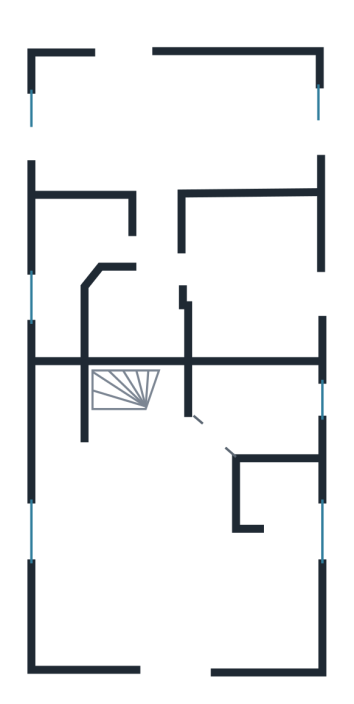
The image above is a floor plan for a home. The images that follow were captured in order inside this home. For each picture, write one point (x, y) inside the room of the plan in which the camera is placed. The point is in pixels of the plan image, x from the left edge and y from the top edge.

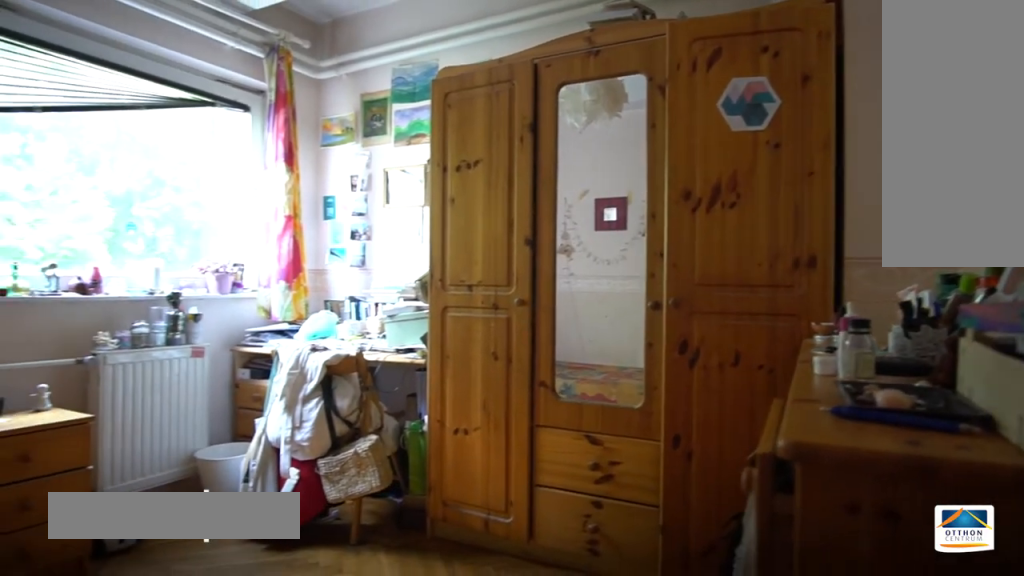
(251, 270)
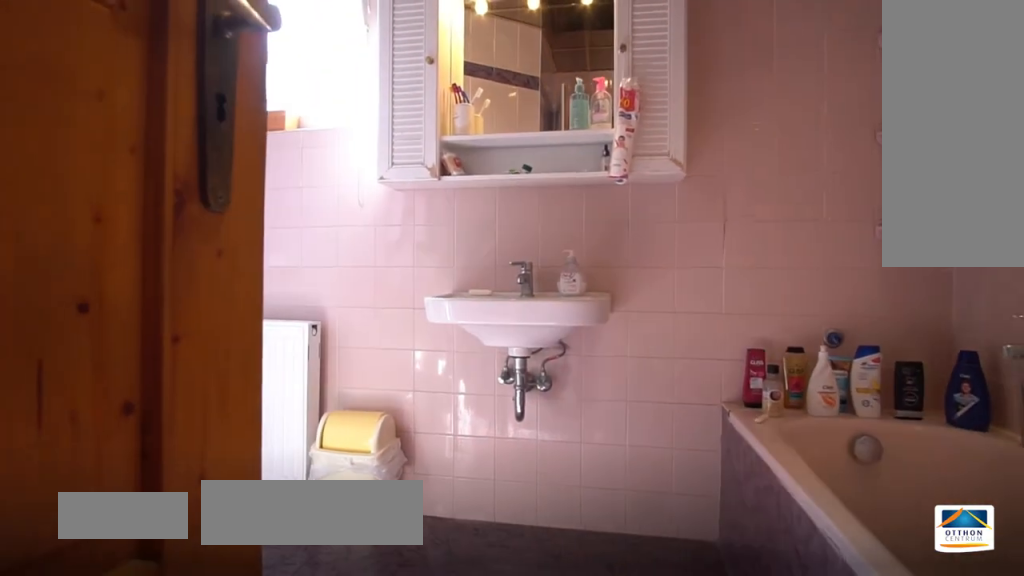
(71, 242)
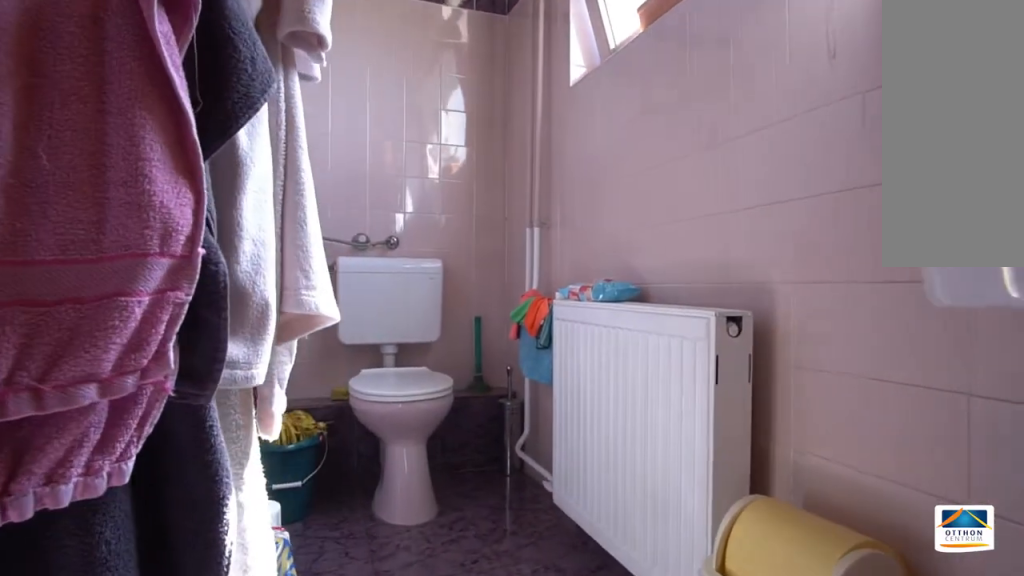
(72, 242)
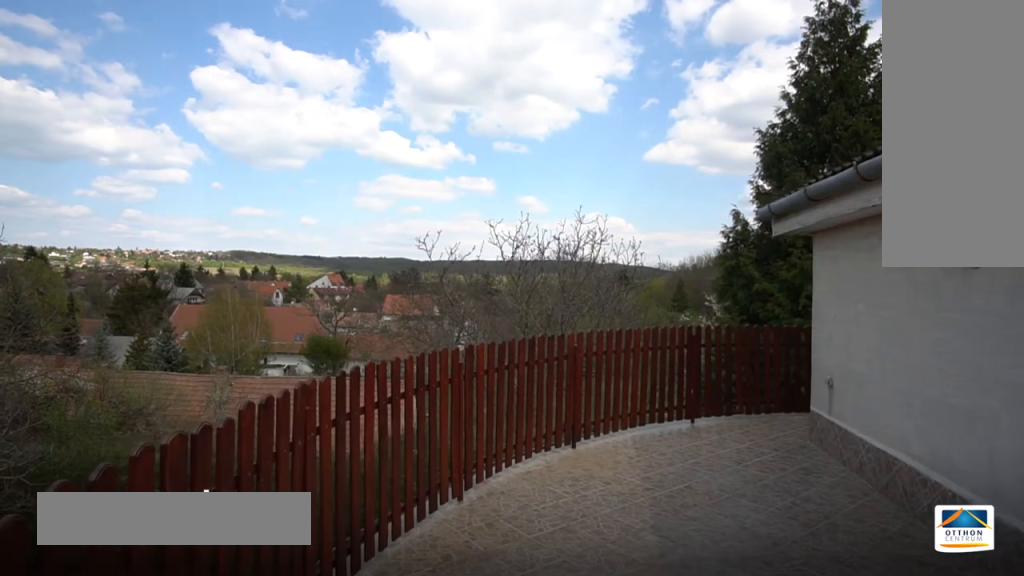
(187, 27)
